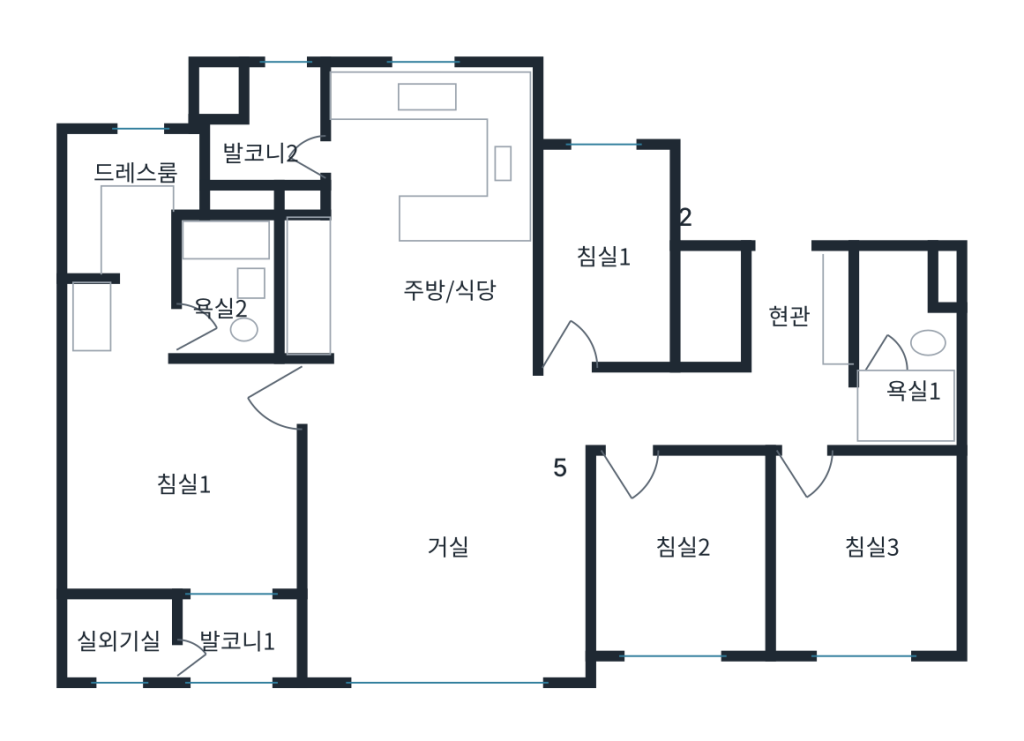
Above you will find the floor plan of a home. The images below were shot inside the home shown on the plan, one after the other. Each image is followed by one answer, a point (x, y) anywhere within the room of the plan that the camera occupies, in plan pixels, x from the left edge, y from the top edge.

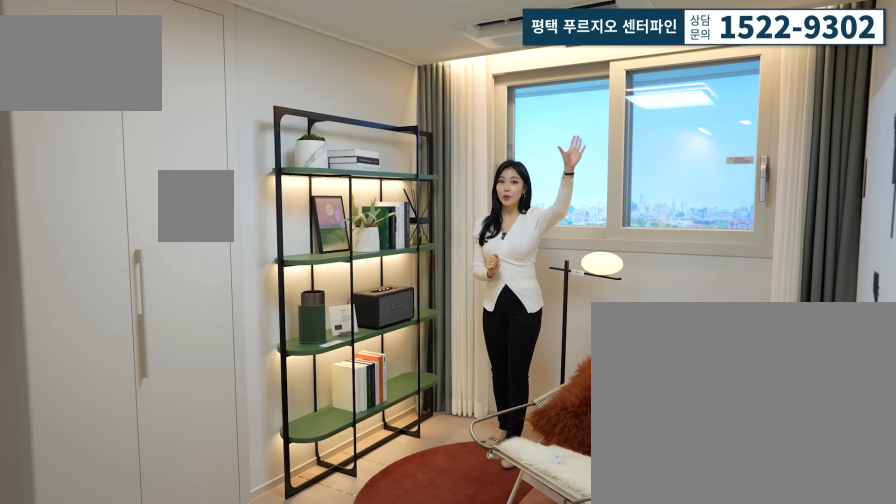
(686, 577)
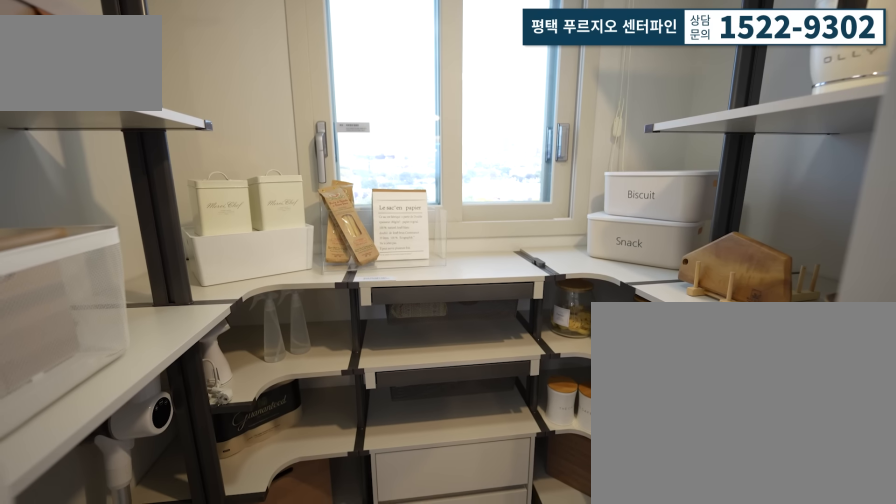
(603, 286)
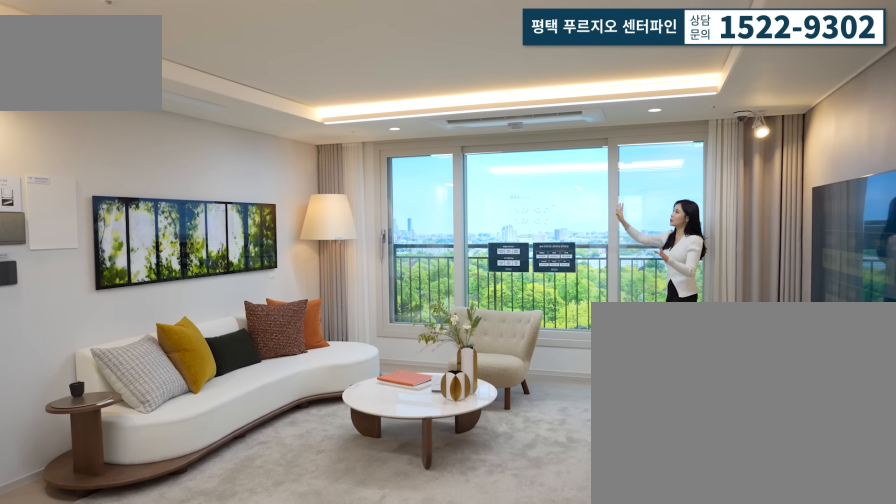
(438, 571)
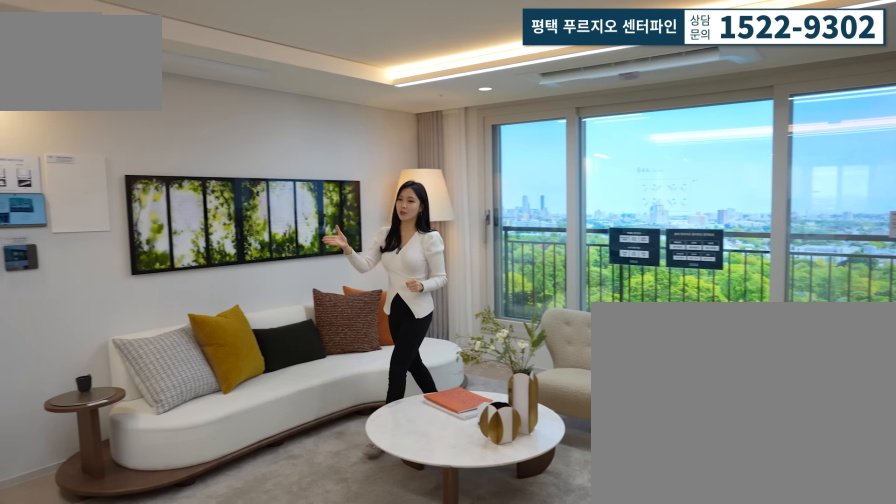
(439, 571)
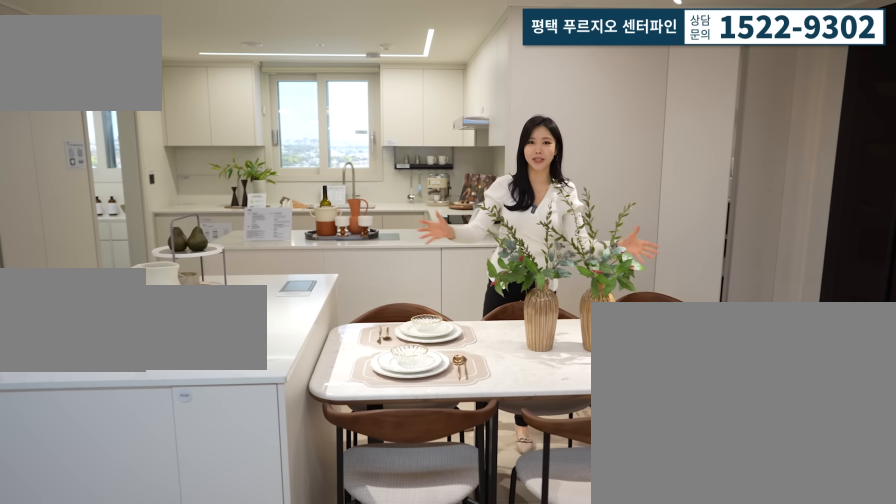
(438, 248)
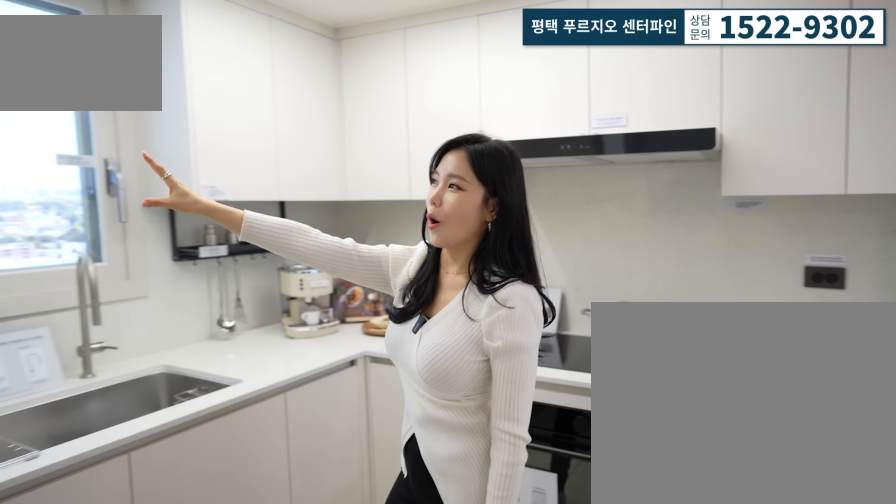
(439, 248)
